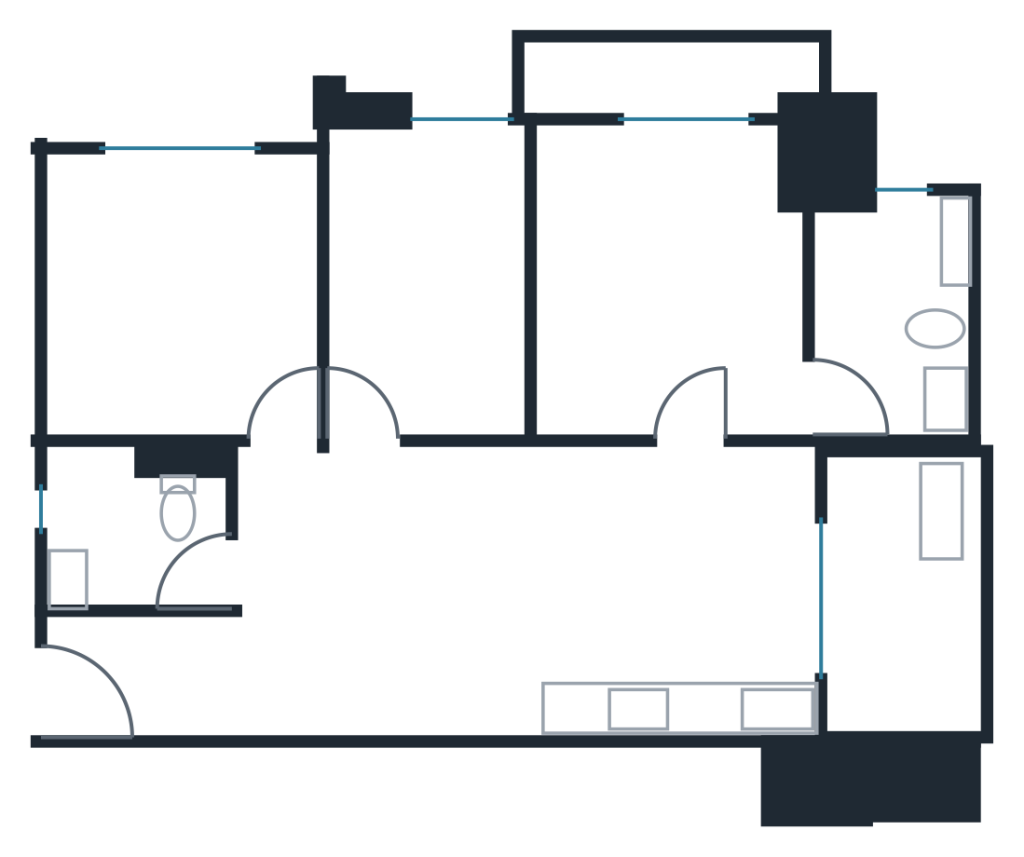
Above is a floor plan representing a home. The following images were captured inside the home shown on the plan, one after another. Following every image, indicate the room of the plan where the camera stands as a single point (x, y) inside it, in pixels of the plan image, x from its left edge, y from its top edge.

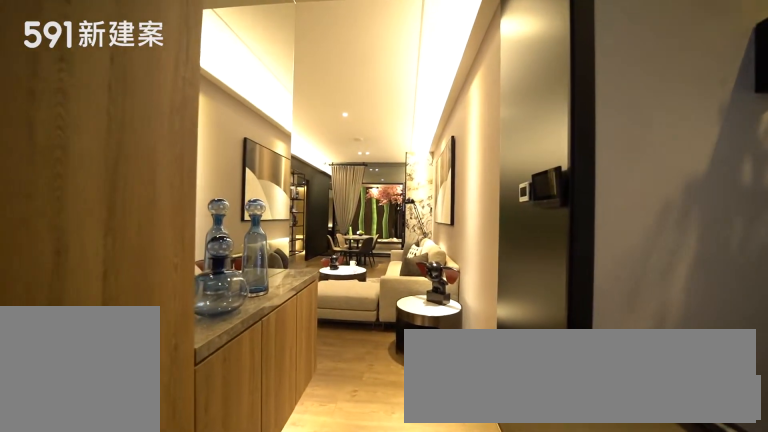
(148, 671)
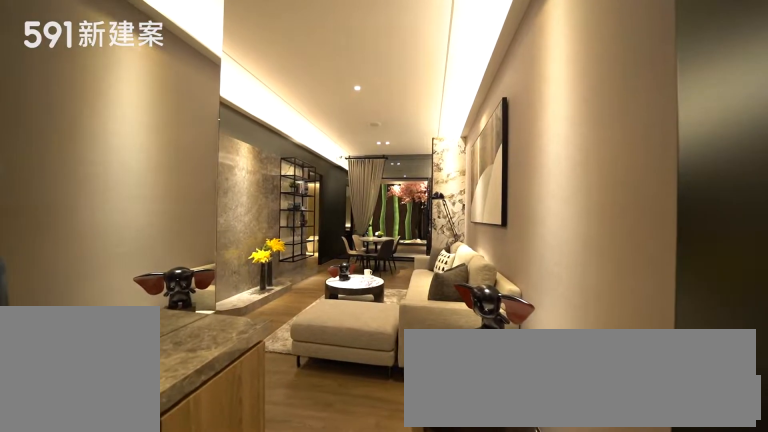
(148, 671)
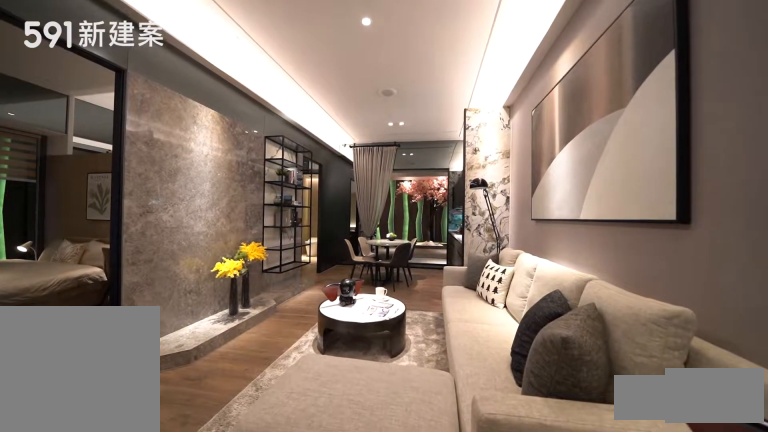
(390, 596)
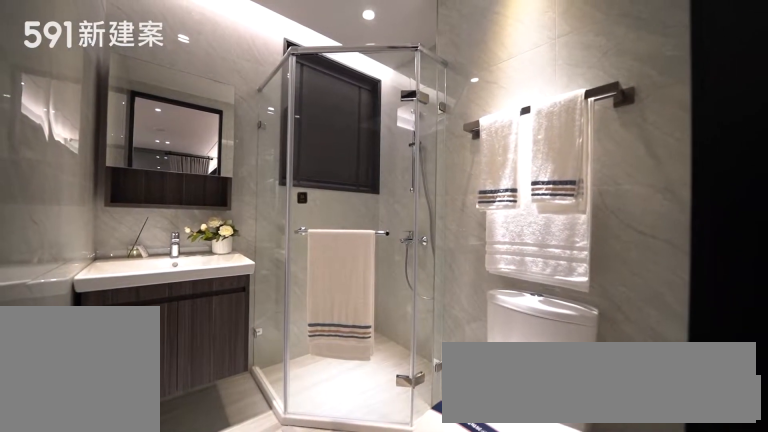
(133, 528)
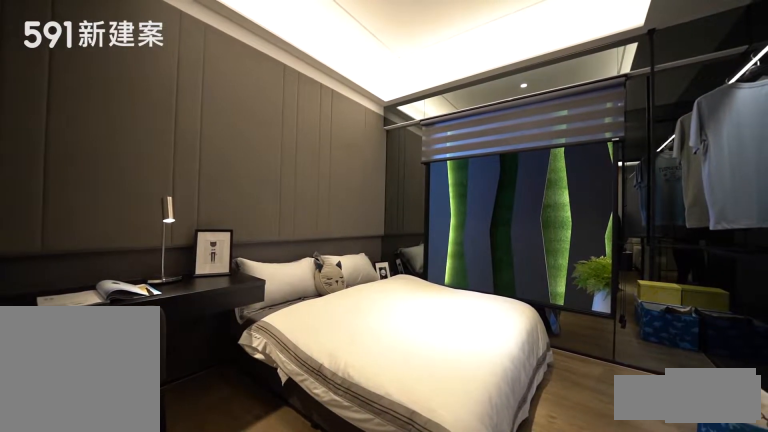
(175, 289)
